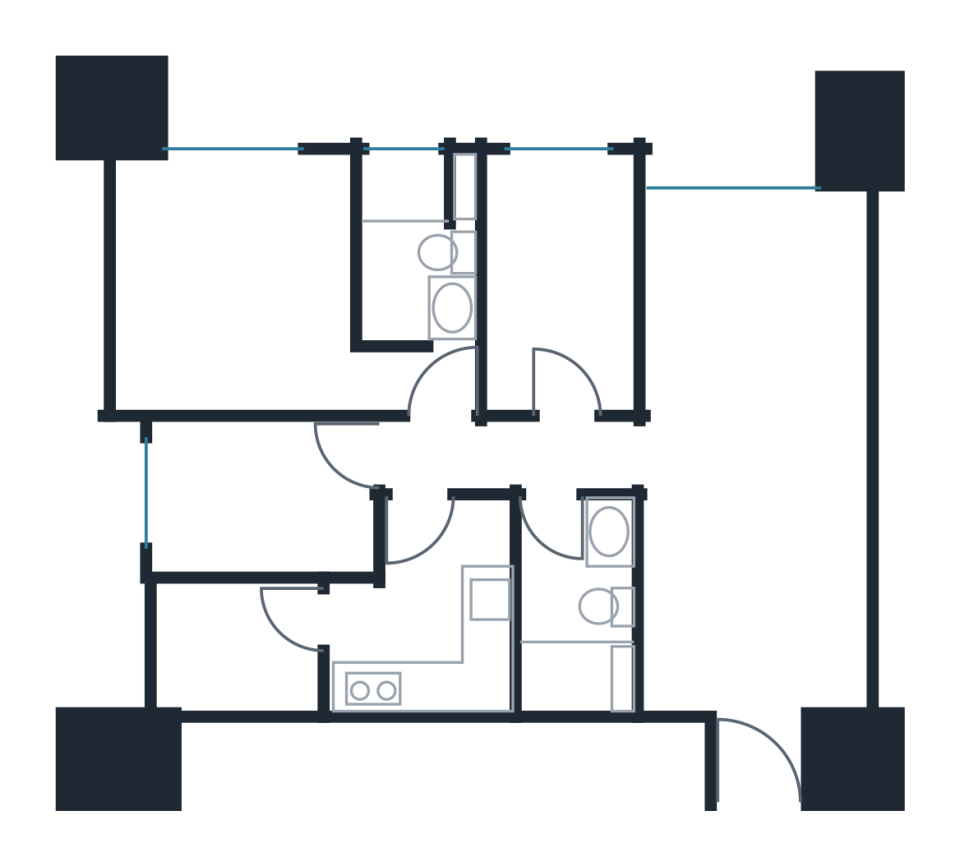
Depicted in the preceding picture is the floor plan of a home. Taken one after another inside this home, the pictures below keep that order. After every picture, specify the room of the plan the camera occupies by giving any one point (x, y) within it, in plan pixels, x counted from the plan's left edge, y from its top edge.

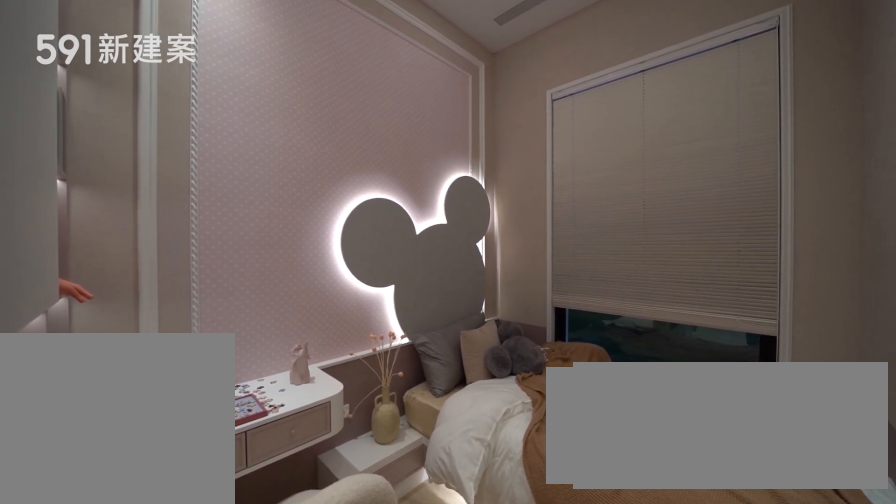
(261, 501)
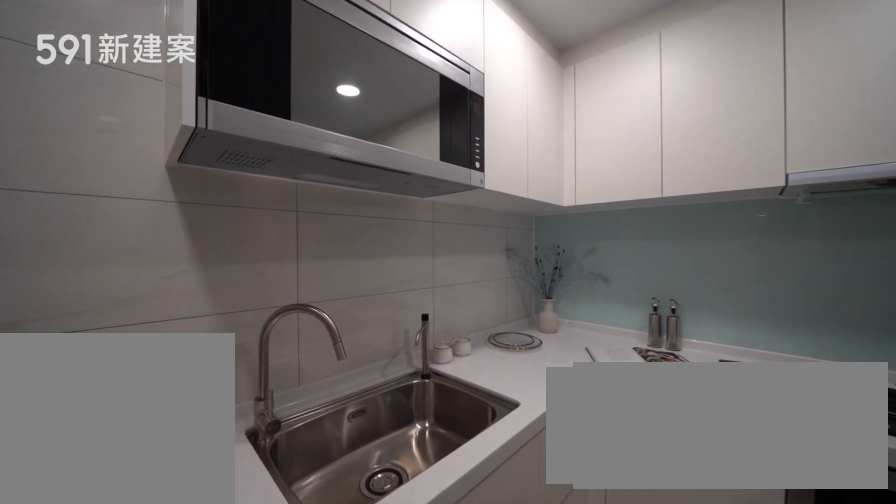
(432, 612)
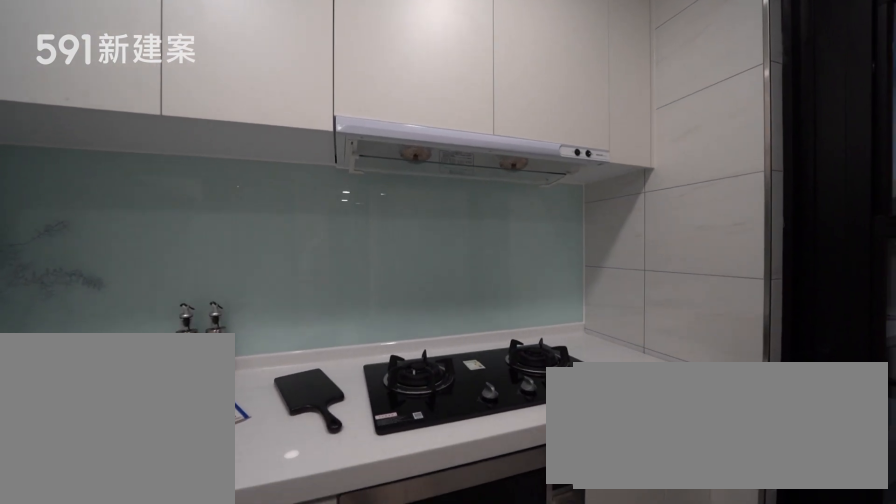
(432, 612)
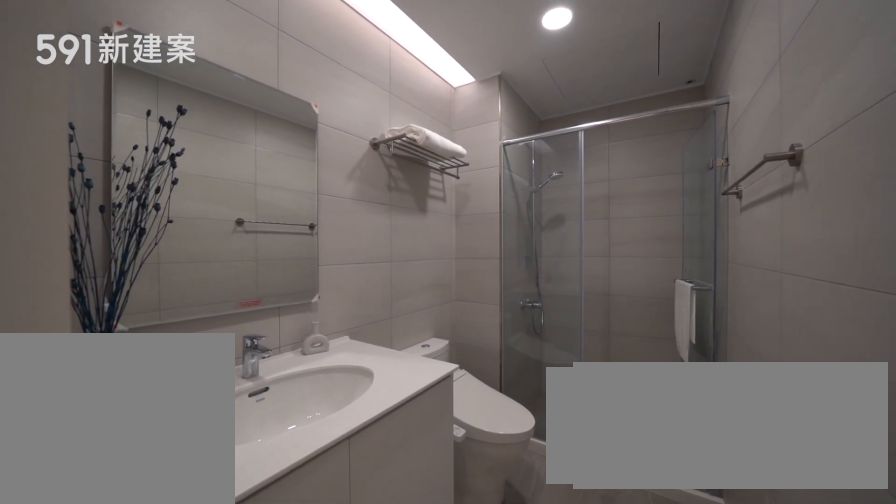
(573, 603)
